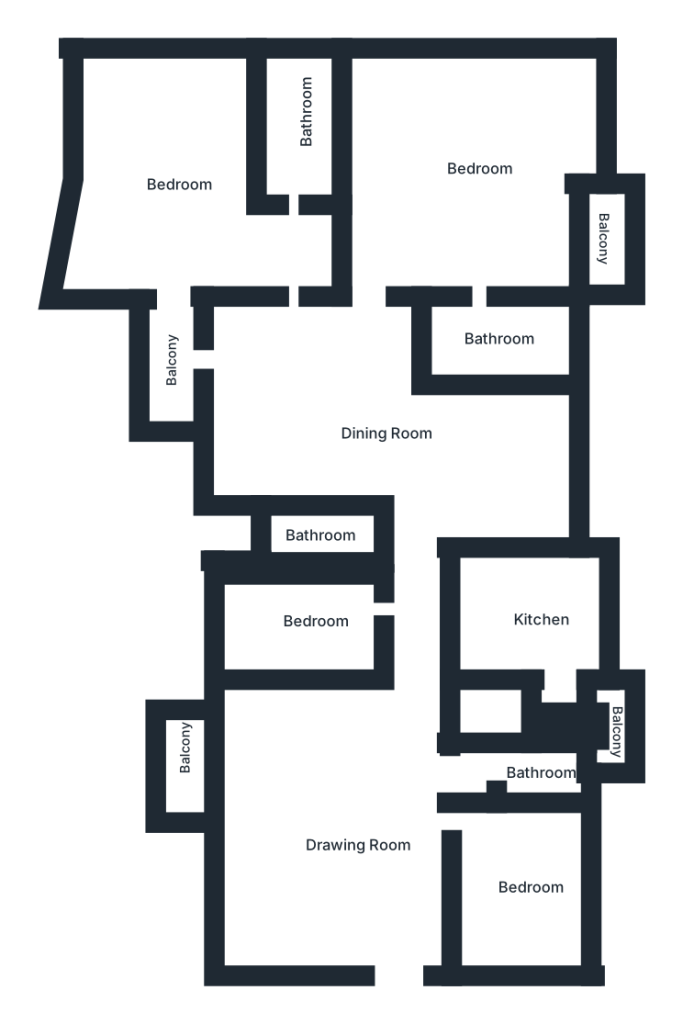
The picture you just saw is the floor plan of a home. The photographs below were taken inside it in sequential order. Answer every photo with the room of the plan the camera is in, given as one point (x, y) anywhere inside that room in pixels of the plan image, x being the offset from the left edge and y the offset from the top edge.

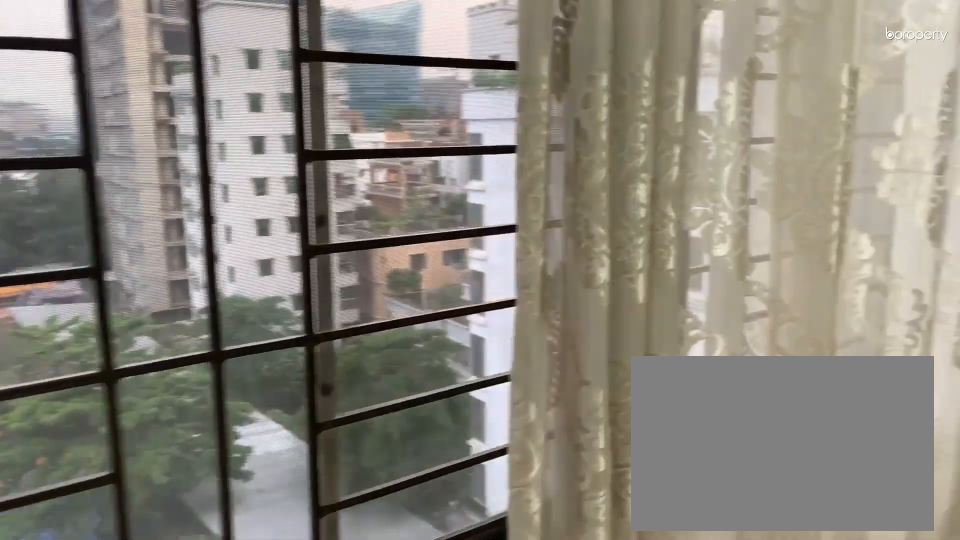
(481, 463)
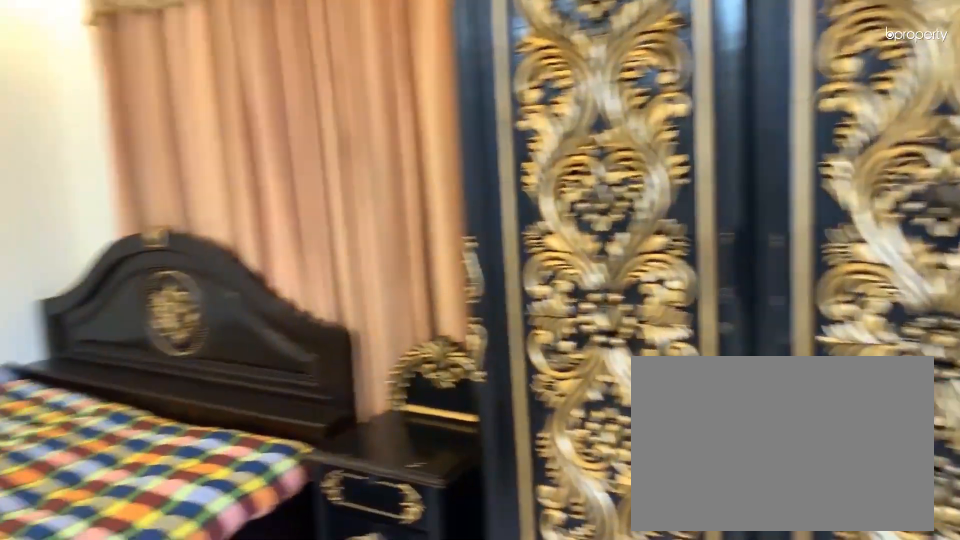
(474, 168)
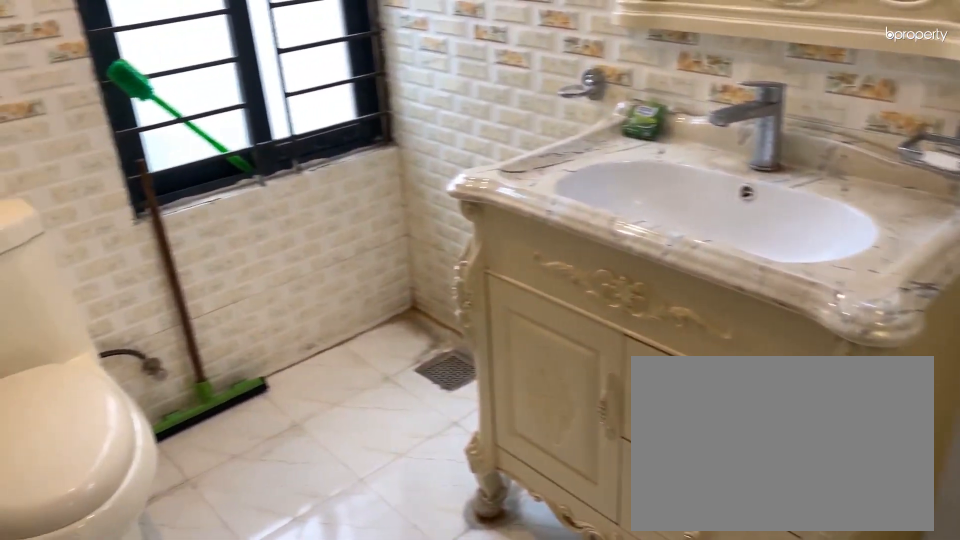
(500, 338)
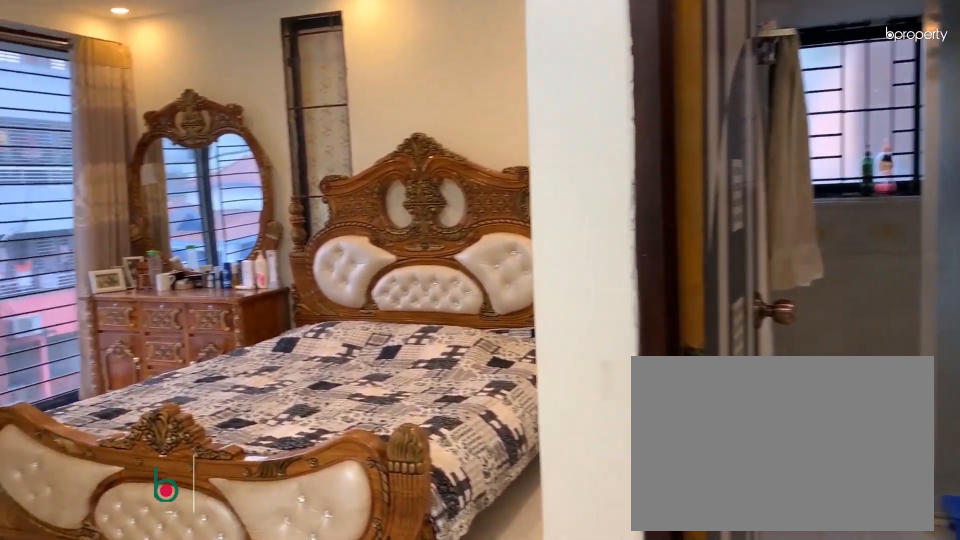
(187, 174)
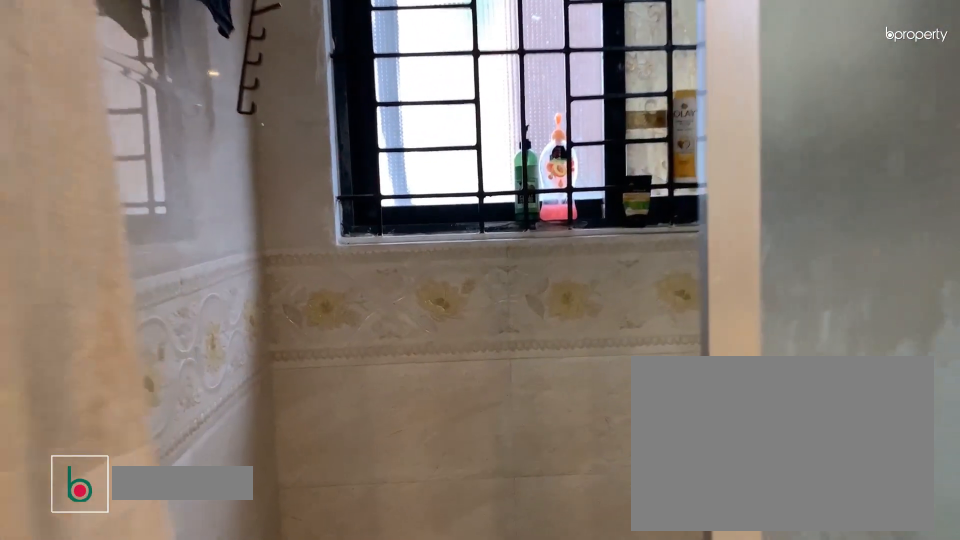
(300, 129)
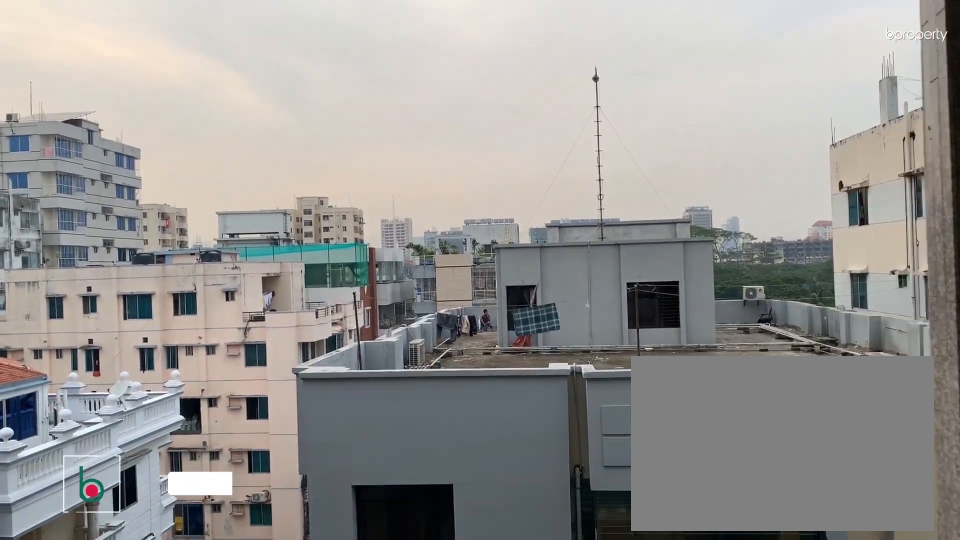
(172, 353)
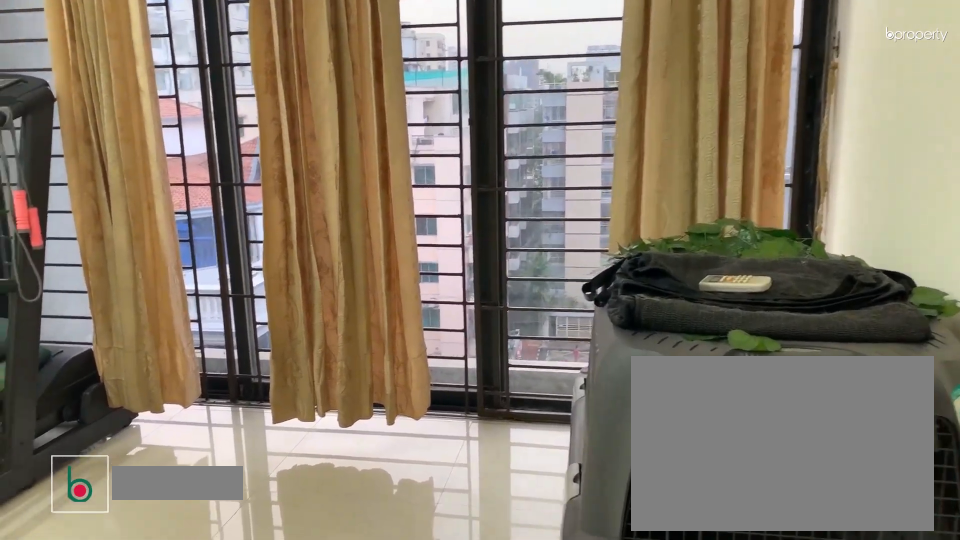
(322, 629)
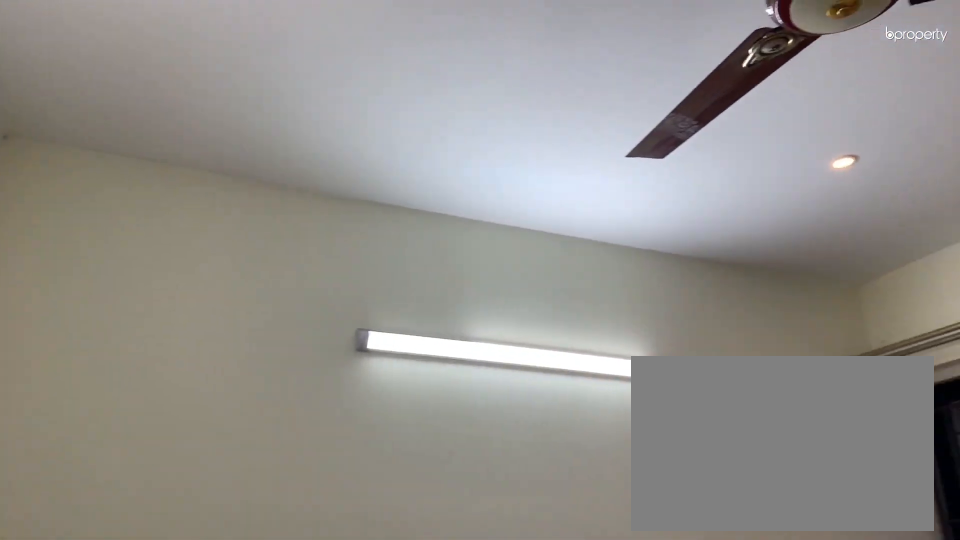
(323, 628)
